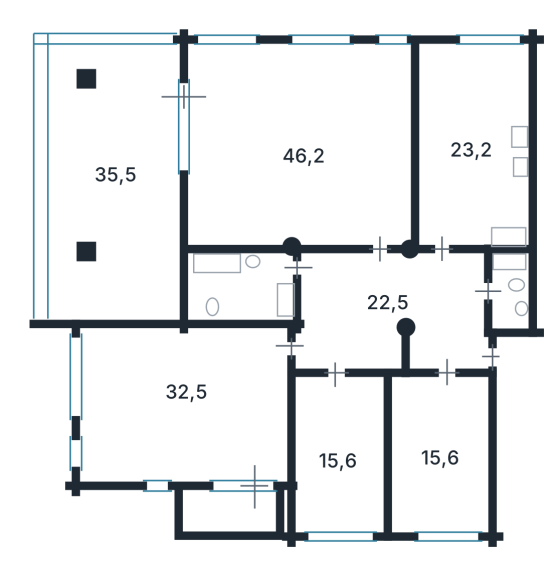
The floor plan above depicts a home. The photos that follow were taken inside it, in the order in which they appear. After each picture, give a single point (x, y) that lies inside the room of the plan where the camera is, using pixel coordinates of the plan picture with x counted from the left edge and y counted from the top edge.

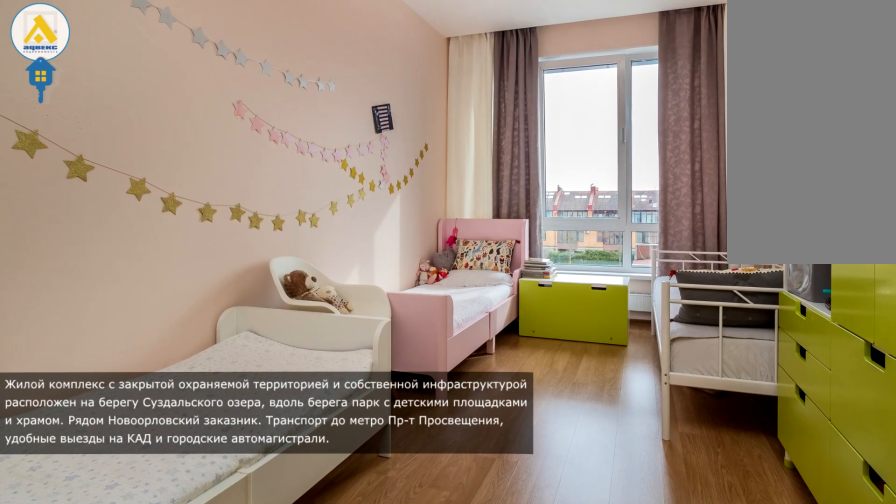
(334, 462)
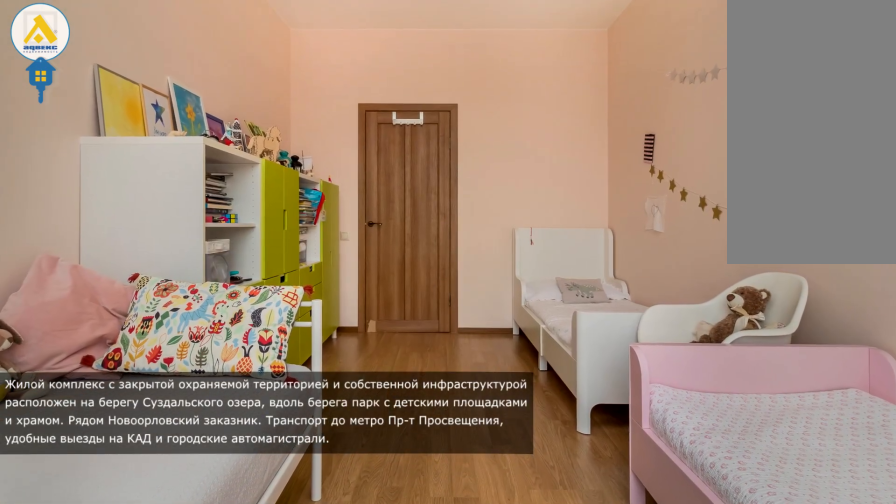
(335, 462)
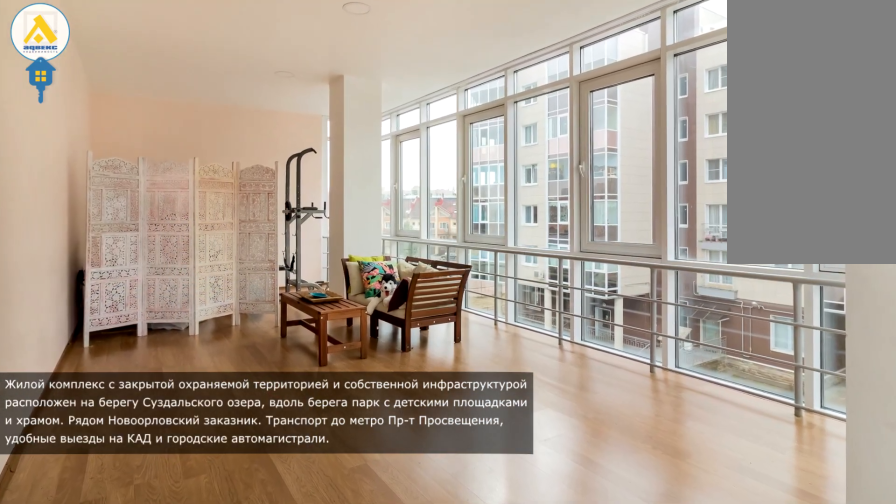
(116, 179)
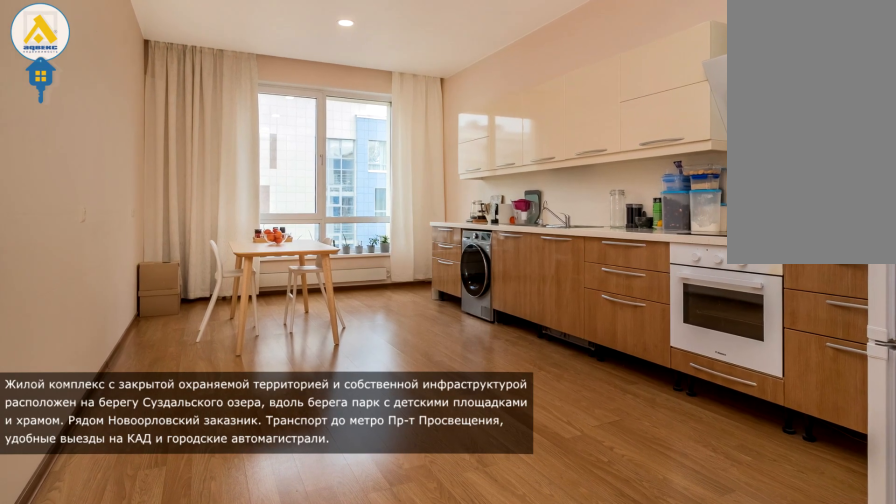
(472, 150)
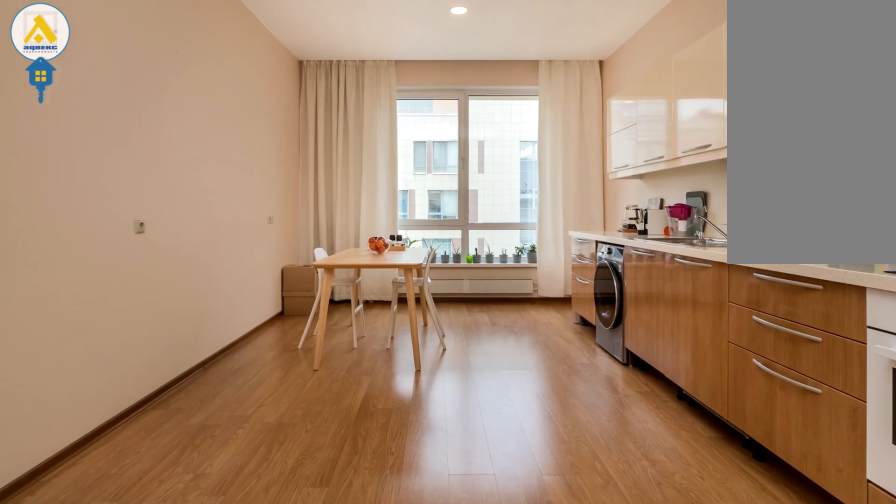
(472, 150)
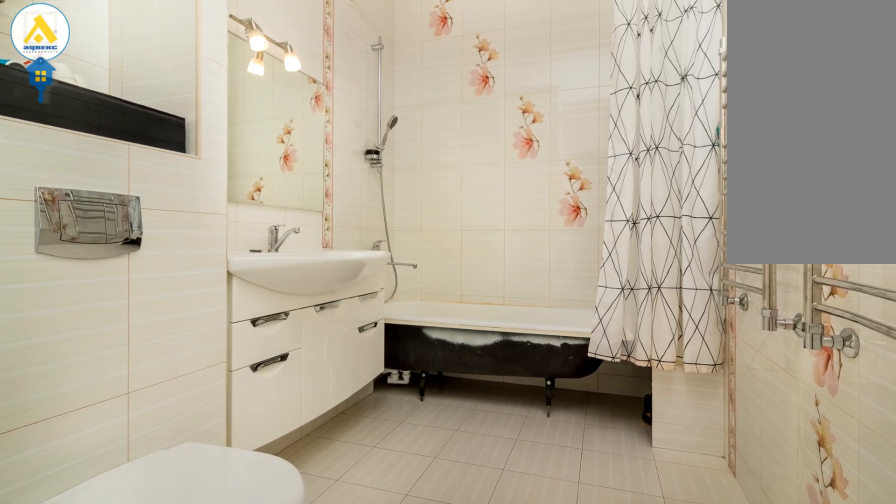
(238, 287)
